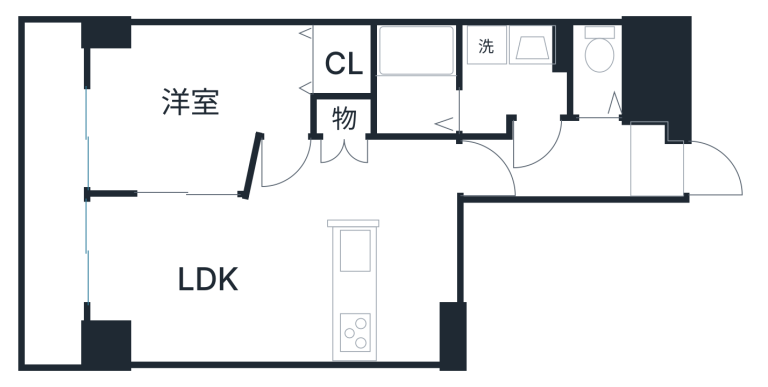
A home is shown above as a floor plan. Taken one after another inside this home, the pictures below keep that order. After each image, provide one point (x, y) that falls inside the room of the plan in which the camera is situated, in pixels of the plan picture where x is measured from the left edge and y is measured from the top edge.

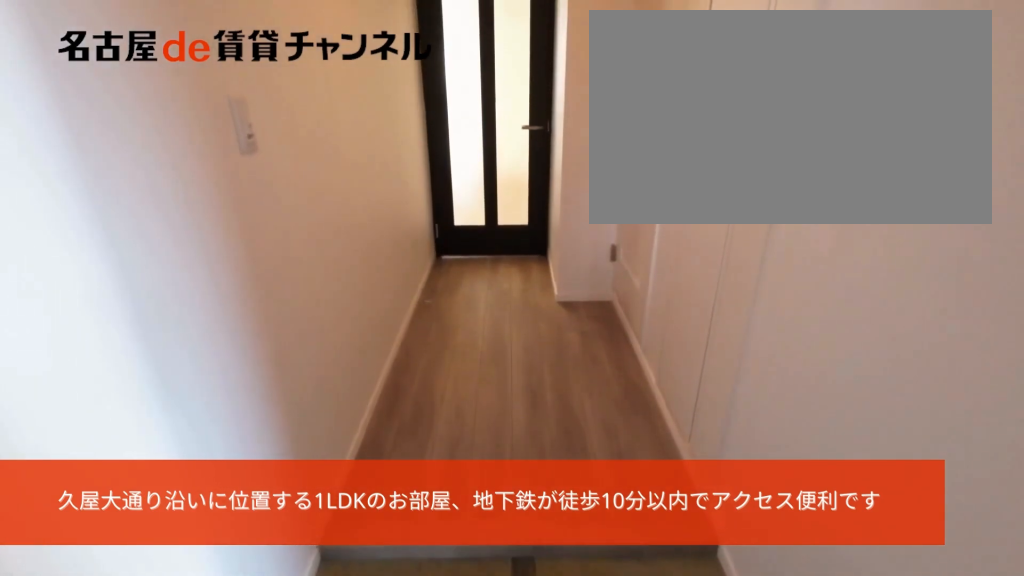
(659, 162)
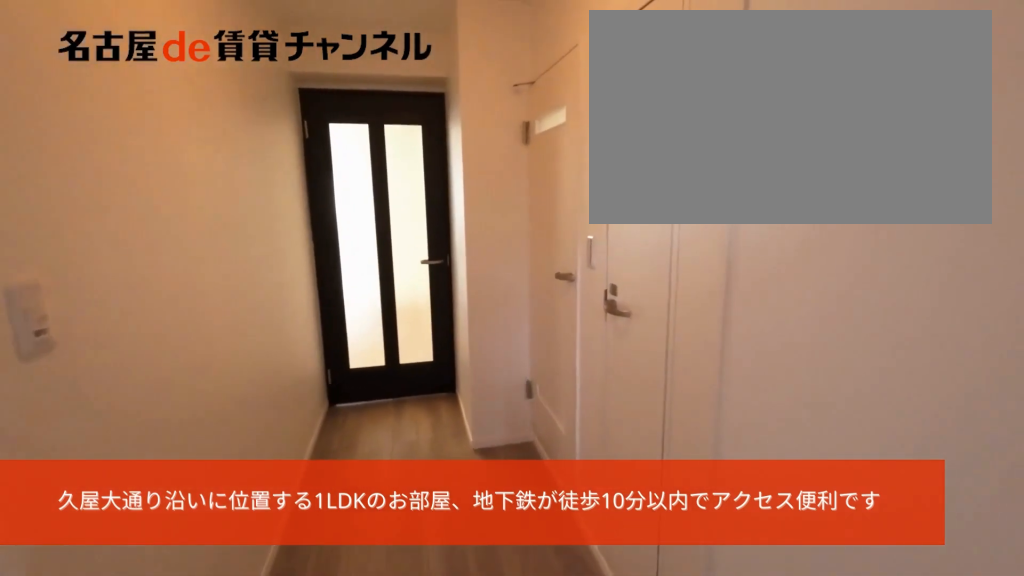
(659, 162)
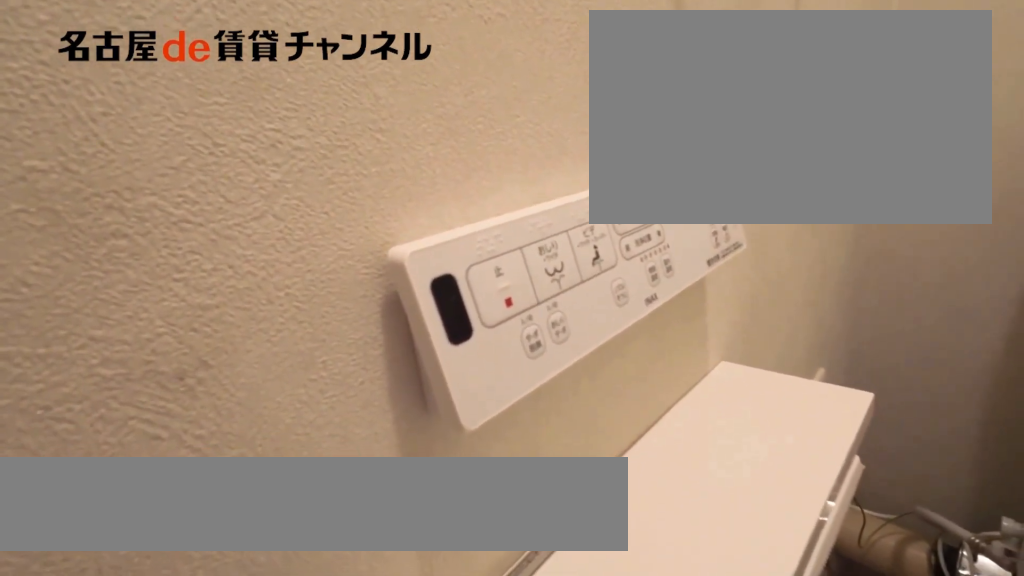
(599, 73)
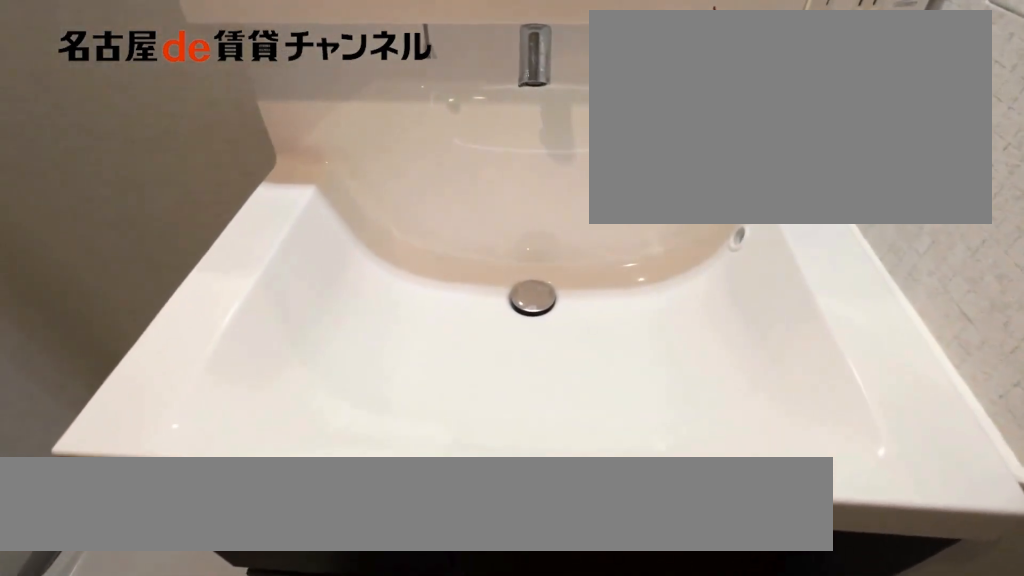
(514, 75)
